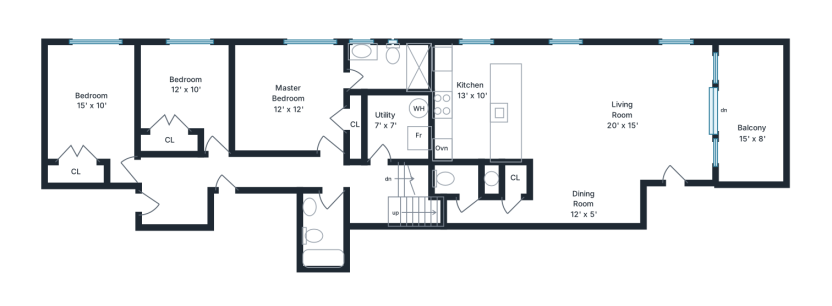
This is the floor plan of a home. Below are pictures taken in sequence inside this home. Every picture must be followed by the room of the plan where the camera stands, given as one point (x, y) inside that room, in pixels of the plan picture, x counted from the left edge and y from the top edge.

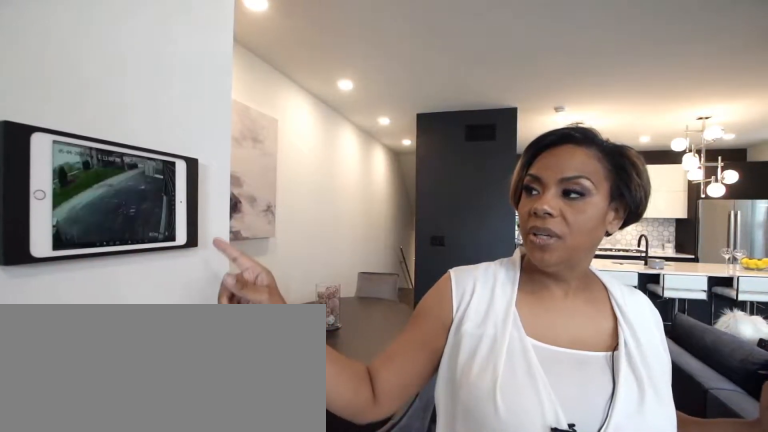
(584, 130)
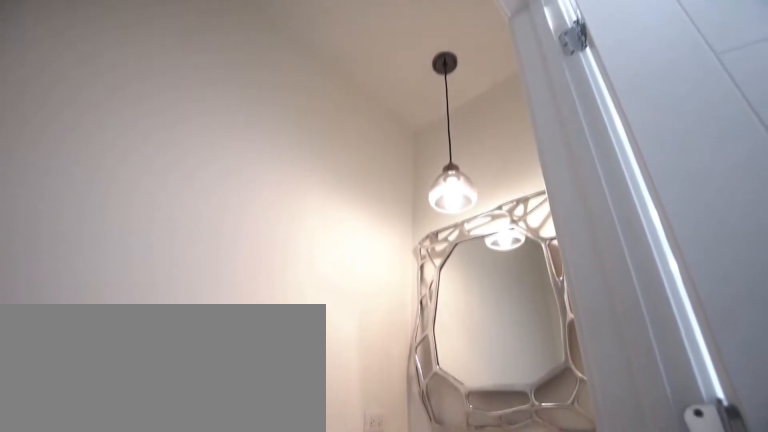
(461, 182)
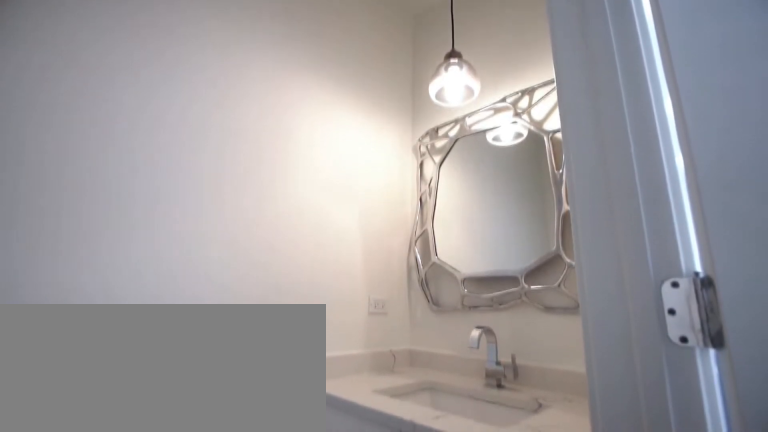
(461, 182)
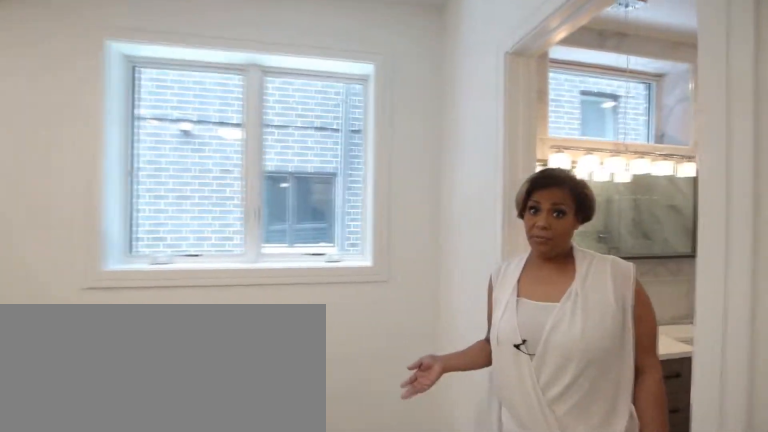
(286, 96)
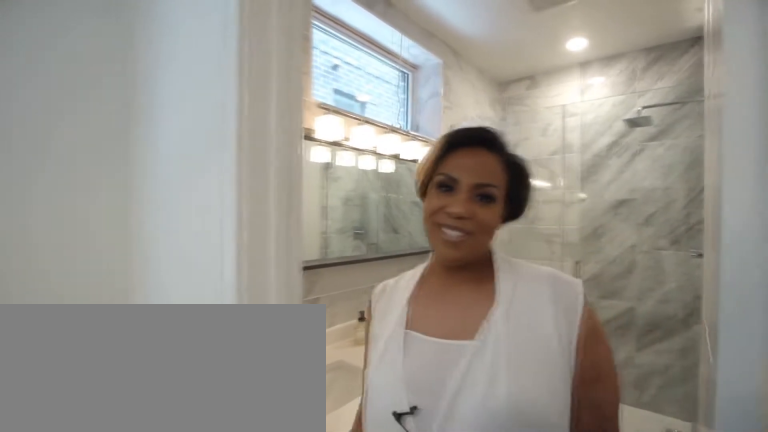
(381, 73)
